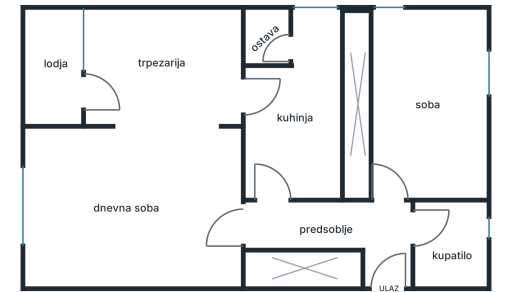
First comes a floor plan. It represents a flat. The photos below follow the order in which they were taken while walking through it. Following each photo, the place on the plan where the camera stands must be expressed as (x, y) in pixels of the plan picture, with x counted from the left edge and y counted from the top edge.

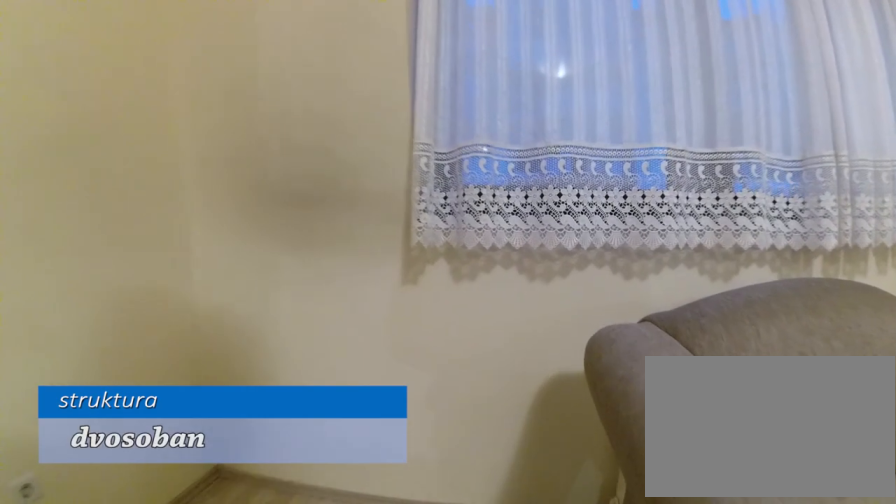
(87, 225)
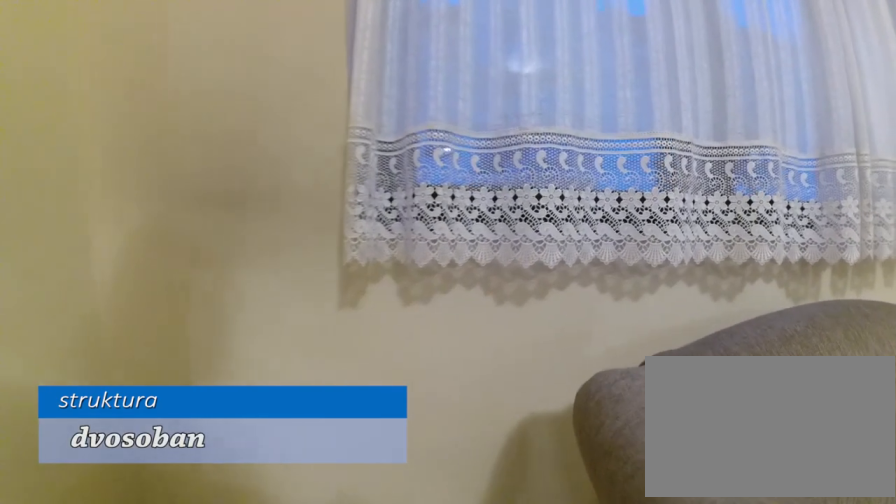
(72, 226)
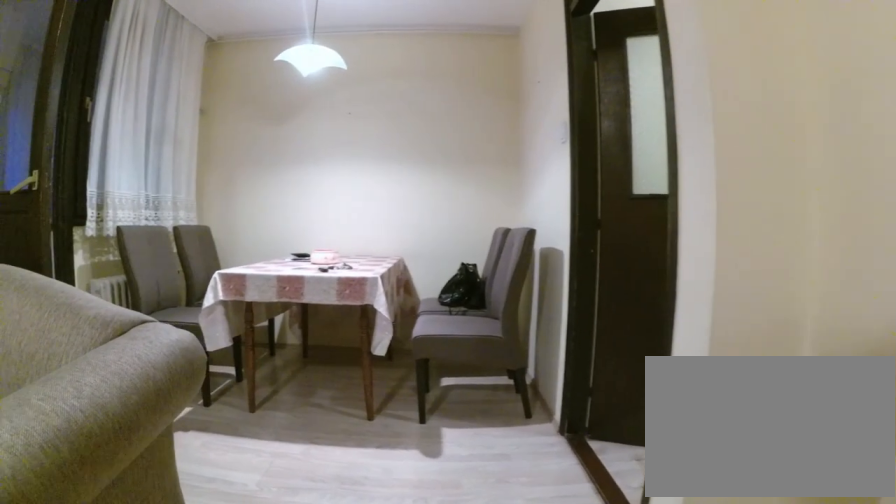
(153, 183)
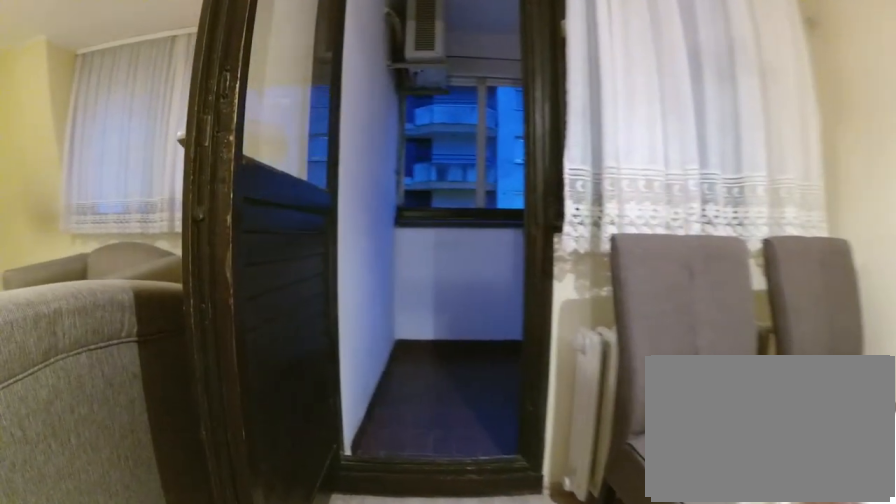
(155, 100)
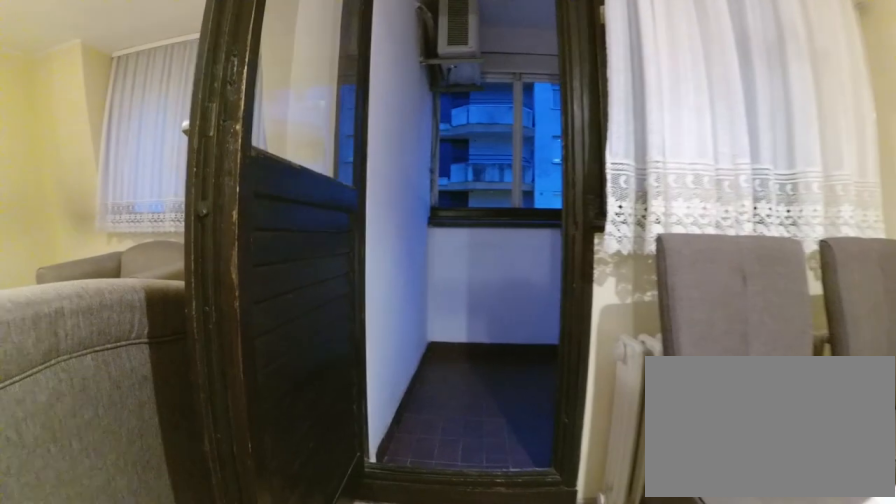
(151, 98)
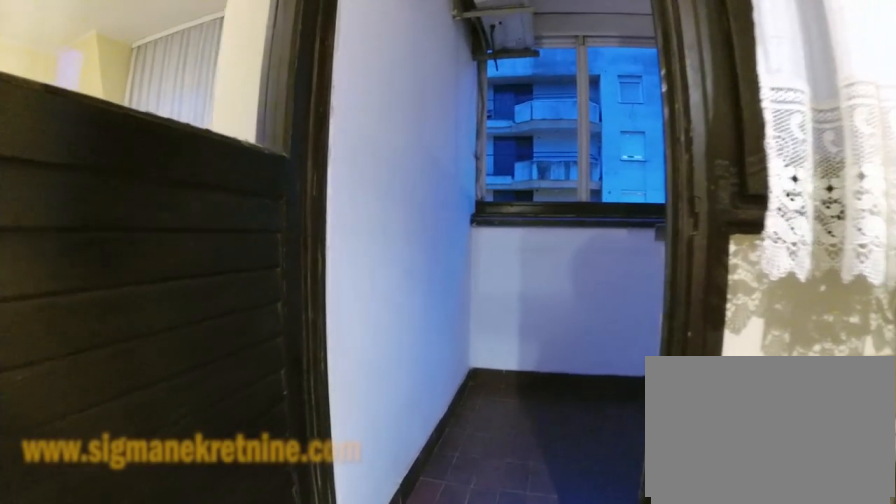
(128, 94)
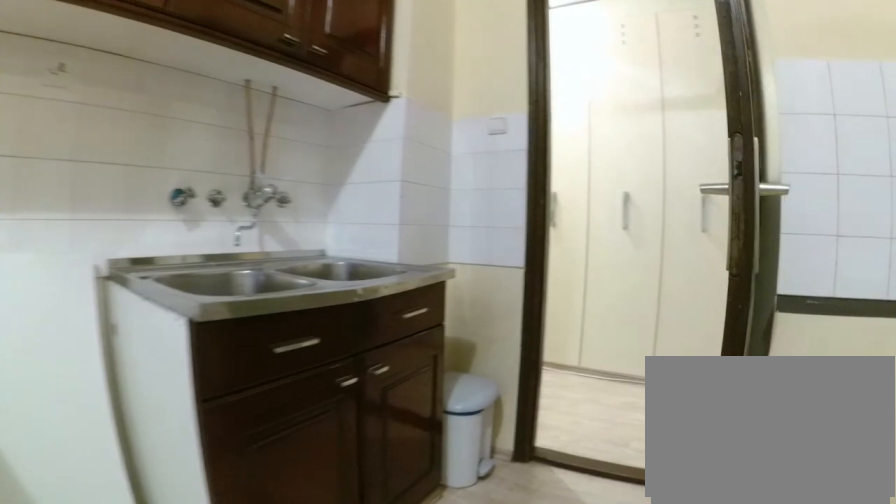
(305, 112)
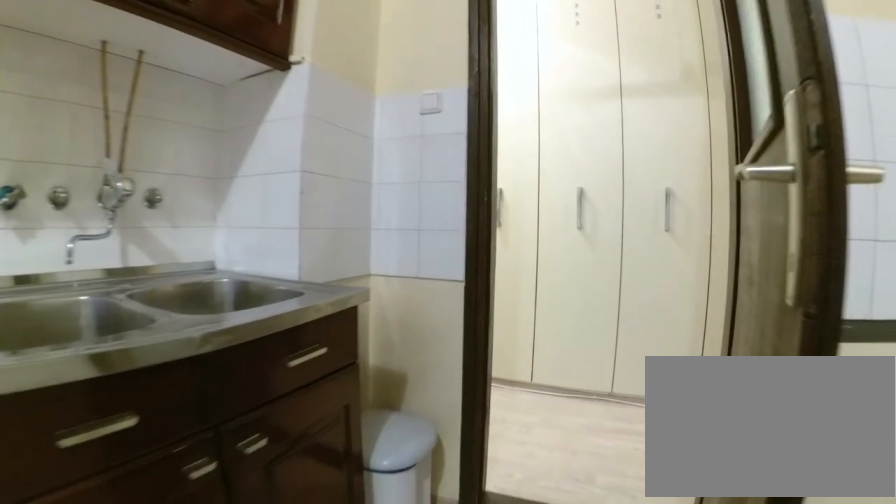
(299, 130)
